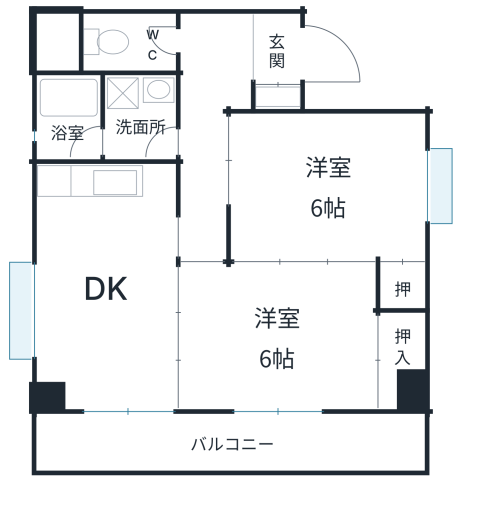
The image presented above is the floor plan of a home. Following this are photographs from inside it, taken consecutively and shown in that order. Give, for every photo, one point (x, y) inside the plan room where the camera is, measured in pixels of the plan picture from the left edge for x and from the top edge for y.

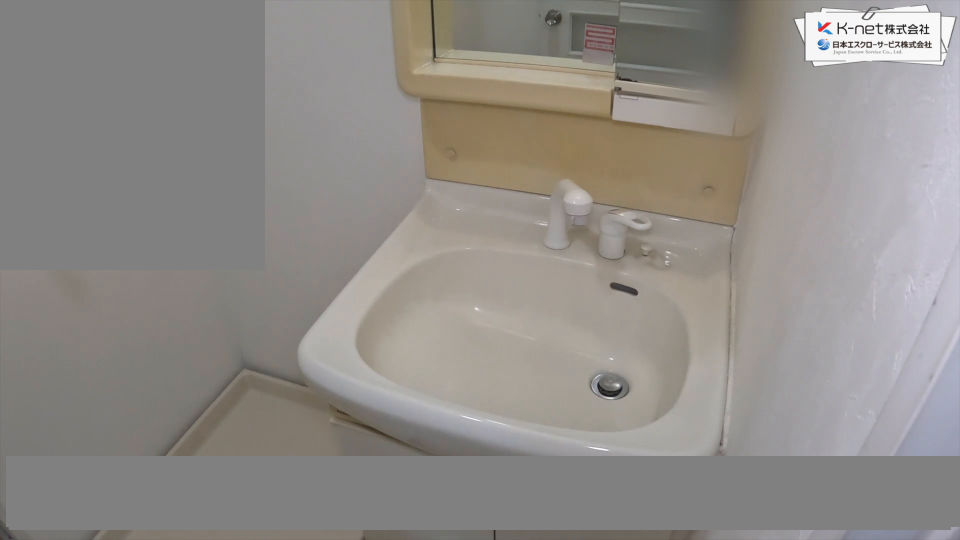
(139, 116)
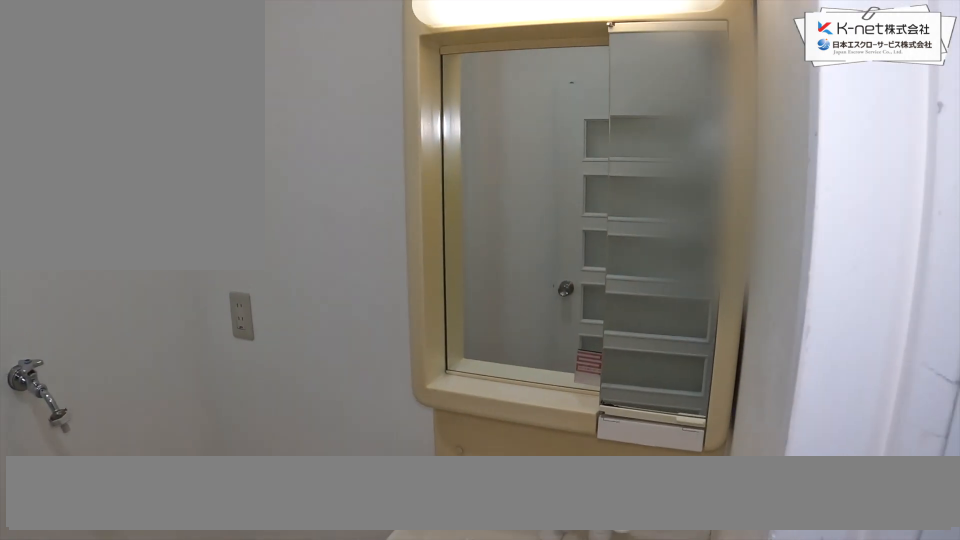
(139, 116)
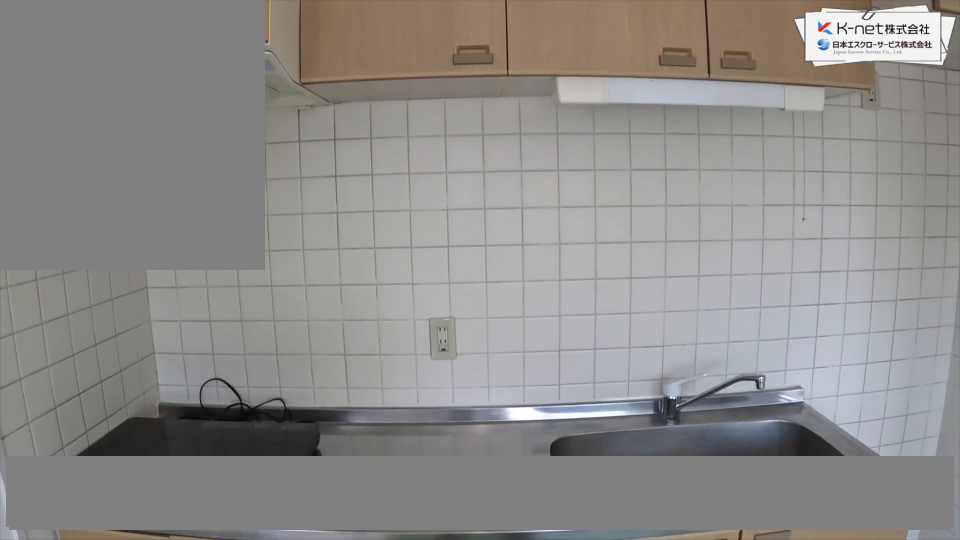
(106, 294)
